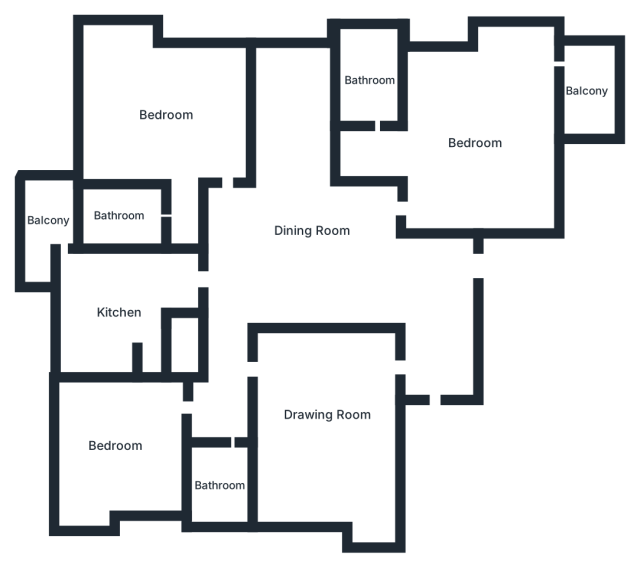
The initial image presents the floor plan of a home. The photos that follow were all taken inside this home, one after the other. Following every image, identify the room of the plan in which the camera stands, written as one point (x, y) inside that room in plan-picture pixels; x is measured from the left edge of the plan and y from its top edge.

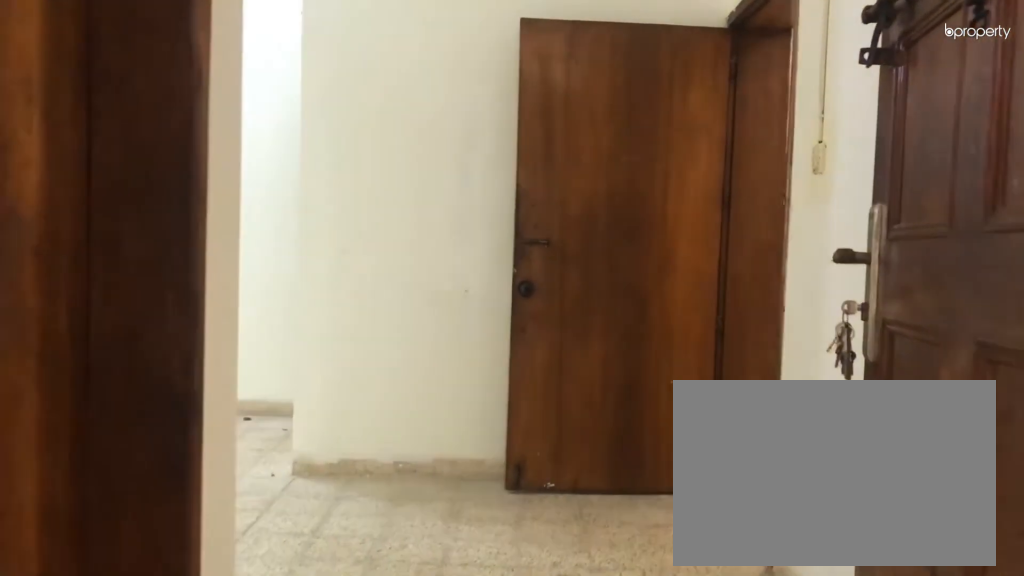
(434, 347)
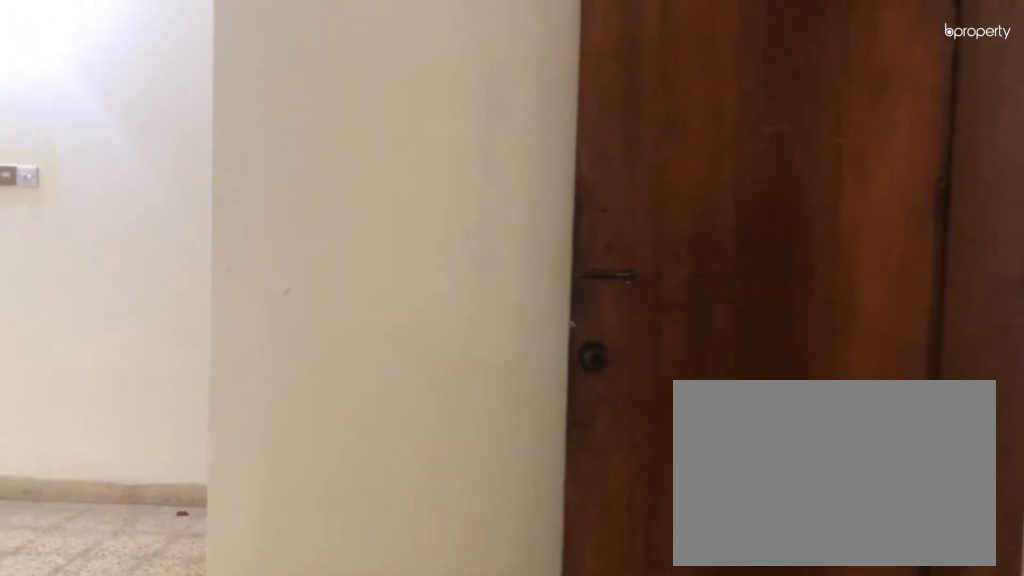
(434, 347)
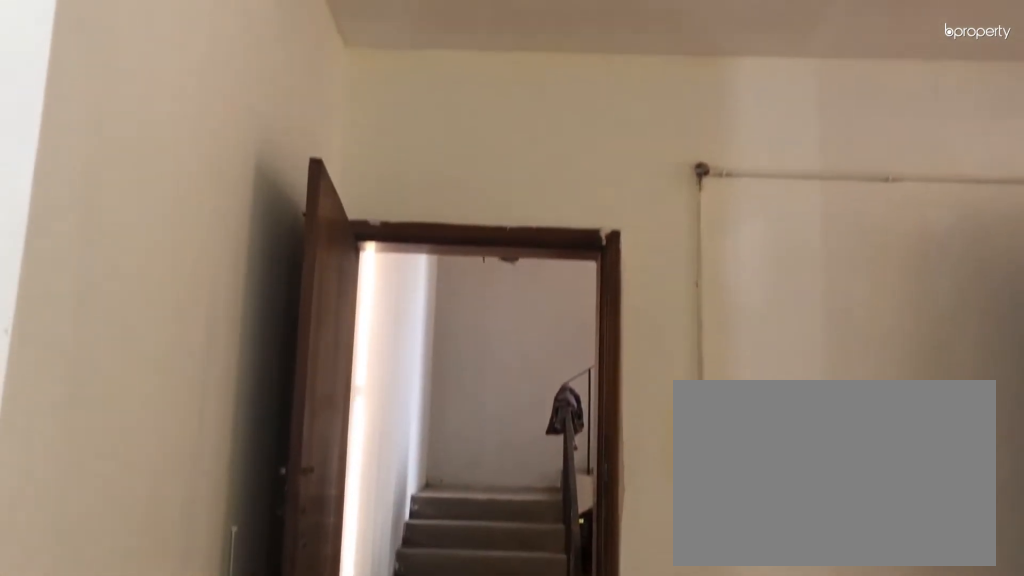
(306, 228)
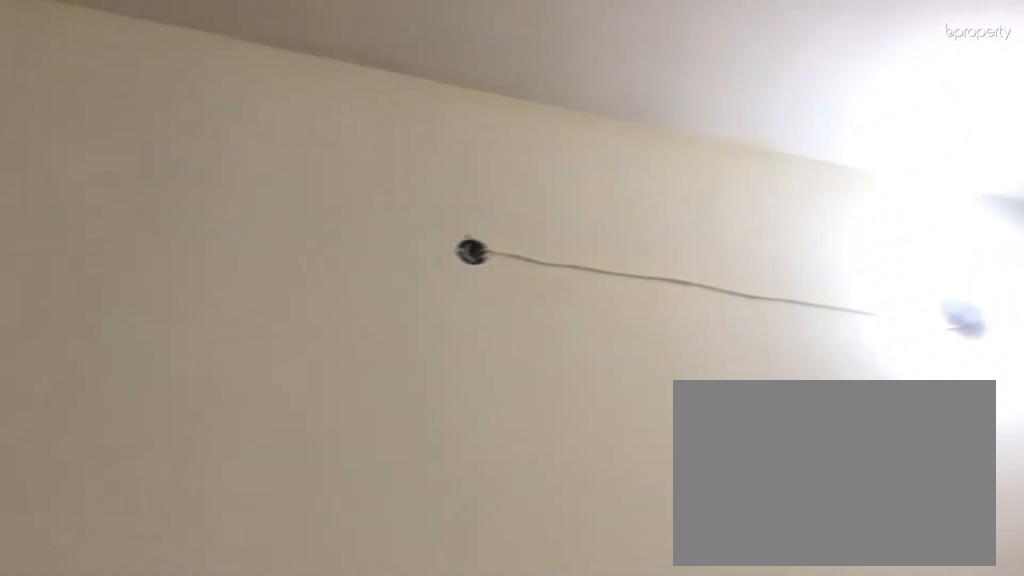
(306, 228)
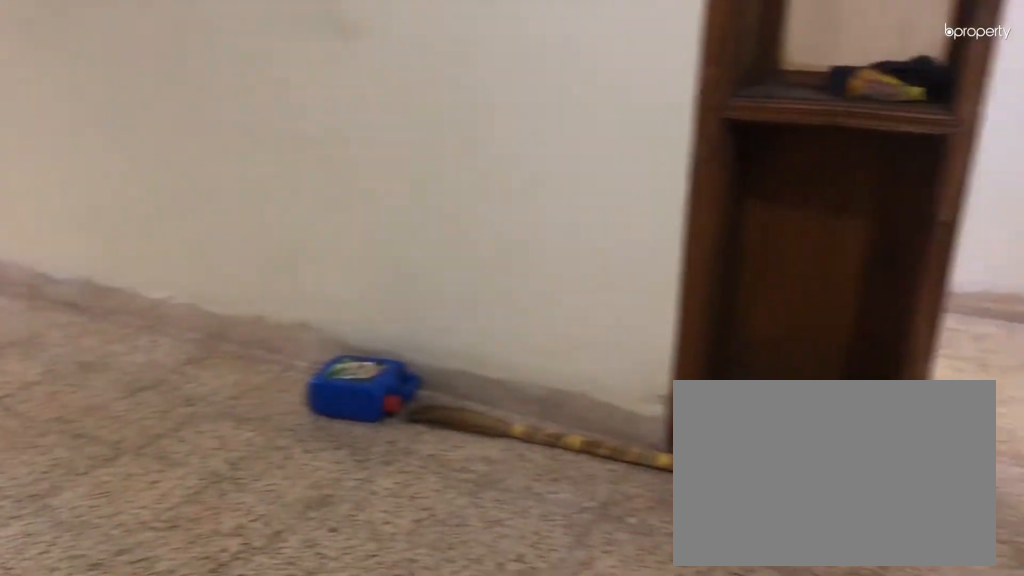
(328, 415)
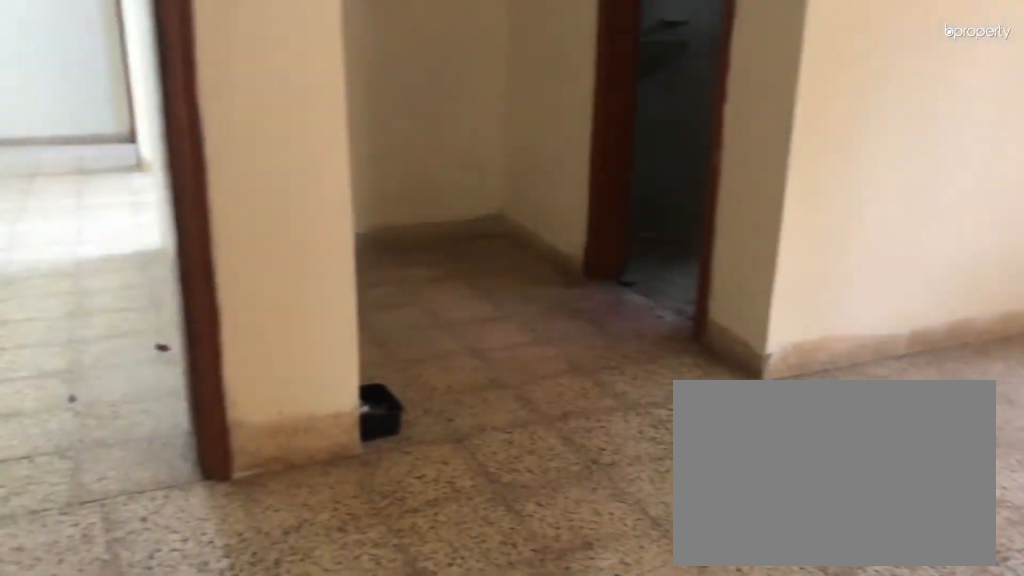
(473, 145)
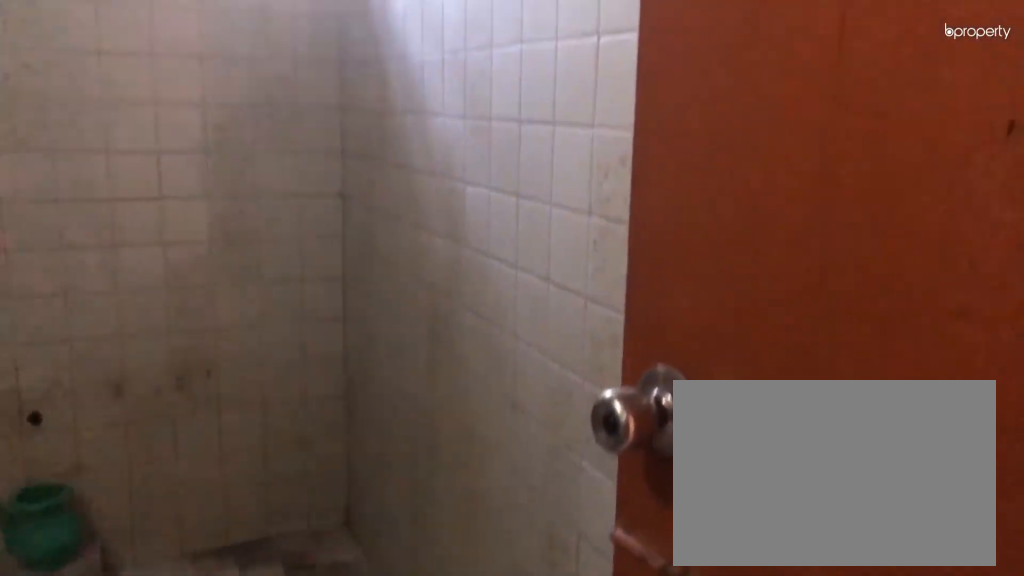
(369, 82)
